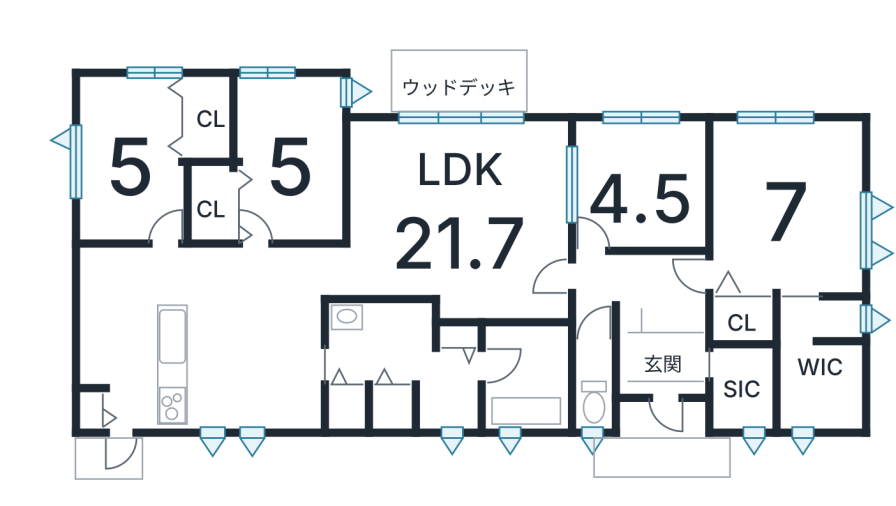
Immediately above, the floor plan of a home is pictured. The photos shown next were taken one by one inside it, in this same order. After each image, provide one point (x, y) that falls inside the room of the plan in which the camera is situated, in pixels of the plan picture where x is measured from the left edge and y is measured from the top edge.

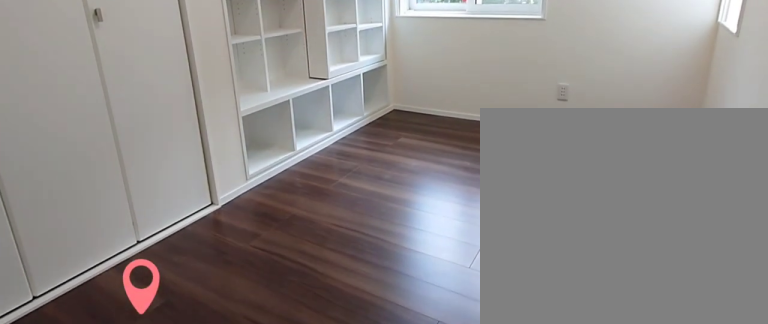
(288, 196)
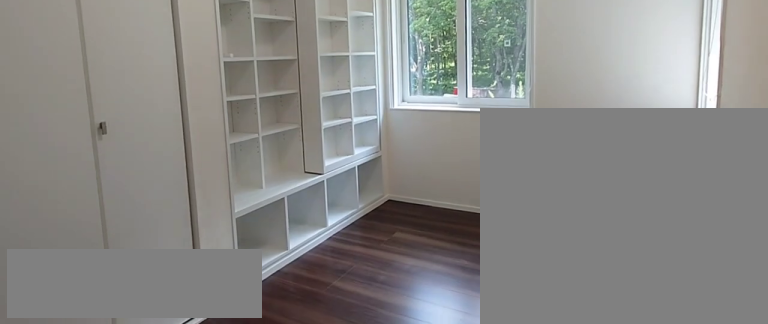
(288, 196)
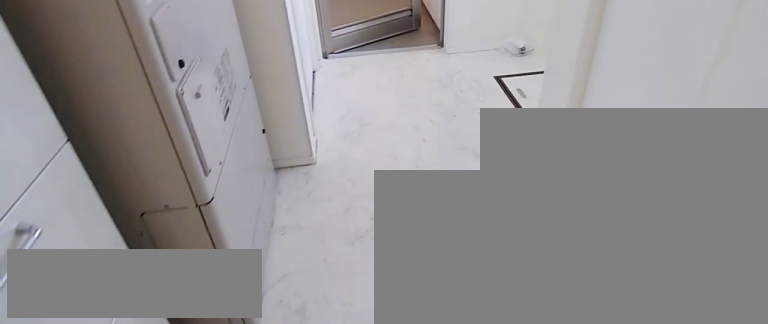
(388, 363)
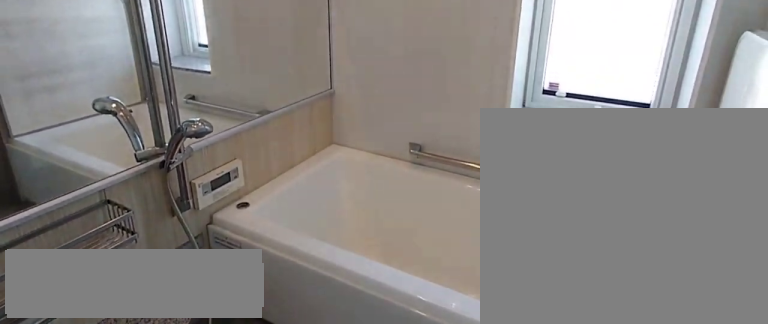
(526, 397)
